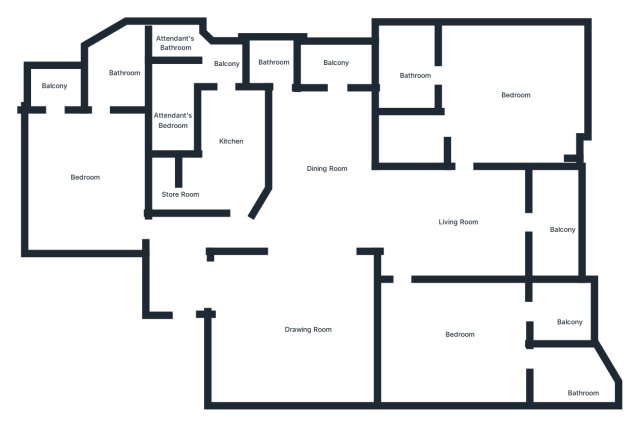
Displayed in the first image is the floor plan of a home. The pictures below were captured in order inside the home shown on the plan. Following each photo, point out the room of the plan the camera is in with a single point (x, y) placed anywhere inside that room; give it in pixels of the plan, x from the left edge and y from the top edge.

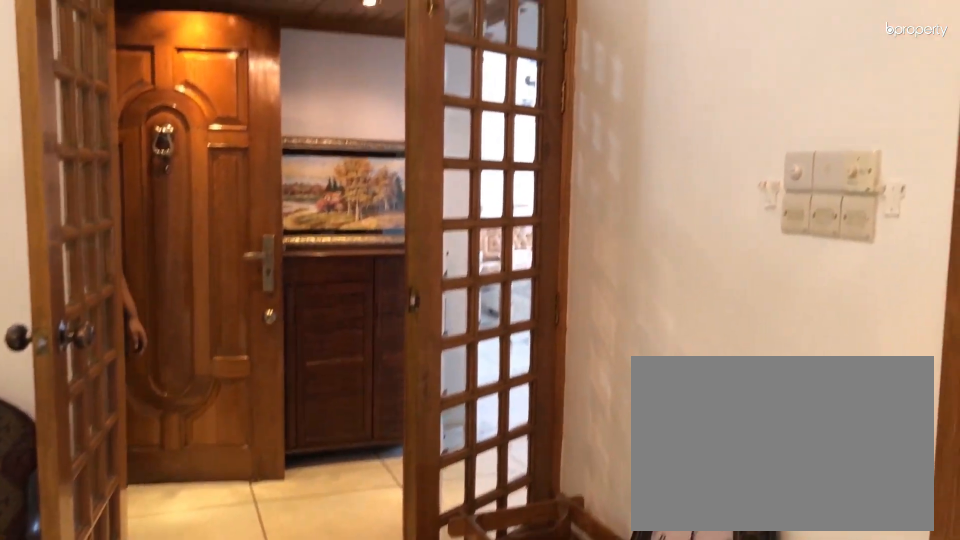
(289, 320)
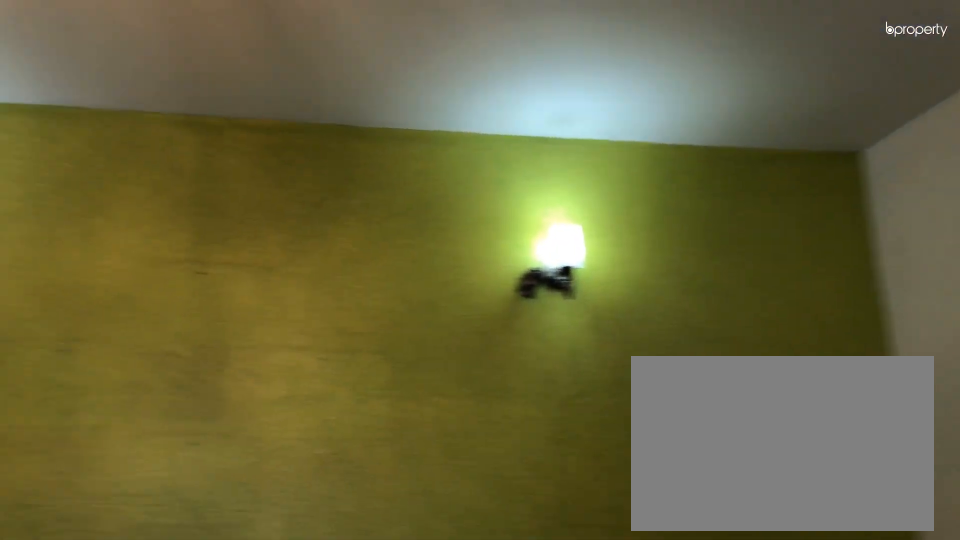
(284, 316)
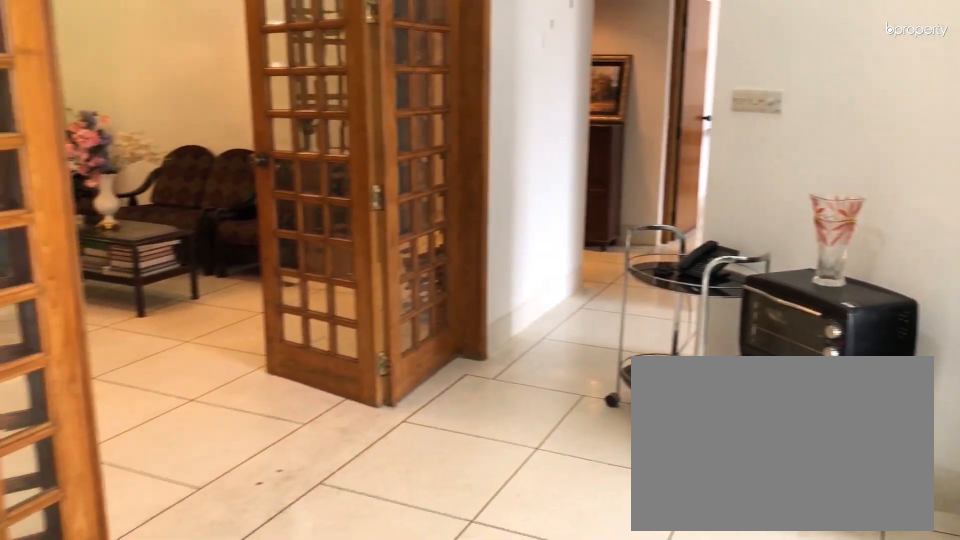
(323, 156)
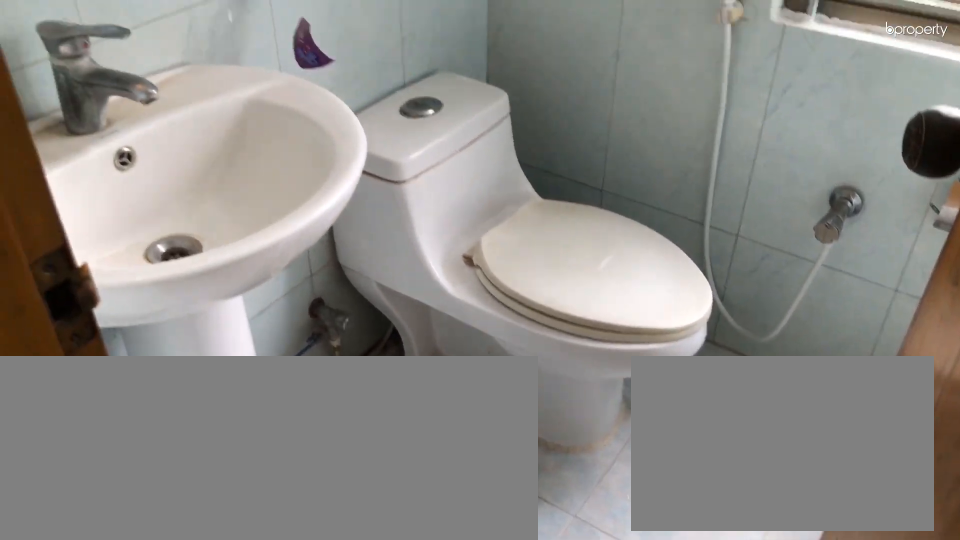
(269, 59)
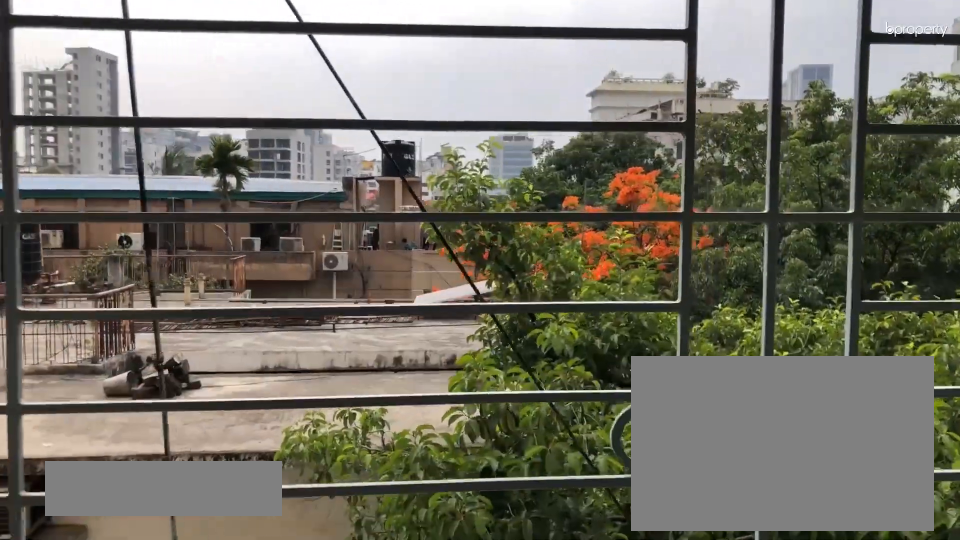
(333, 59)
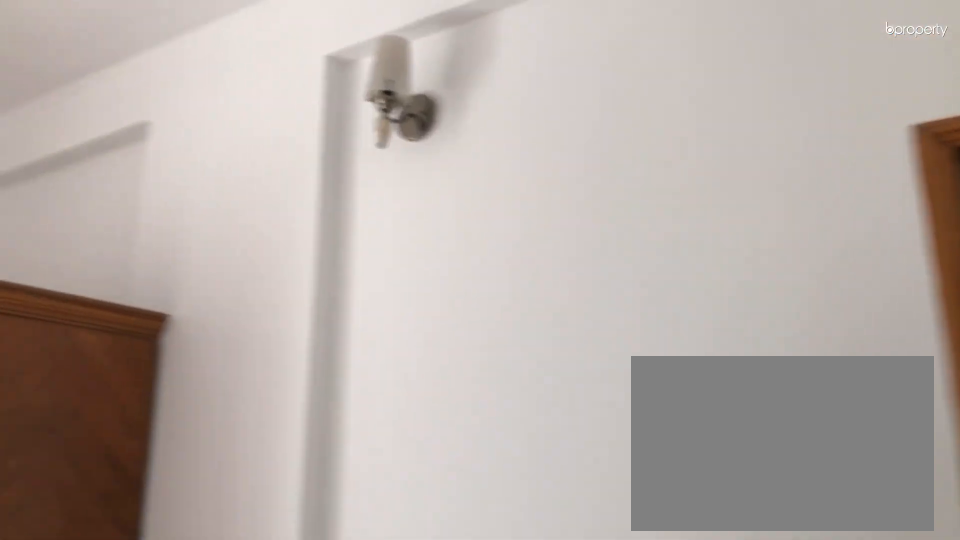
(90, 160)
